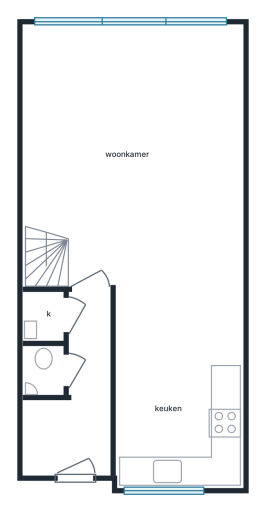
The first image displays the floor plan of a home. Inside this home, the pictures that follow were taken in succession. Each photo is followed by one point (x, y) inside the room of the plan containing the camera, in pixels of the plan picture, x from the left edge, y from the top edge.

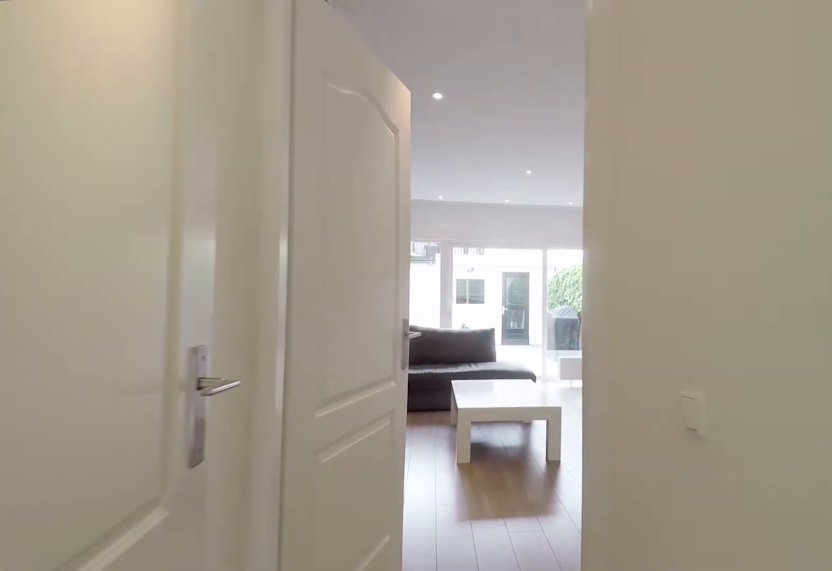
(77, 400)
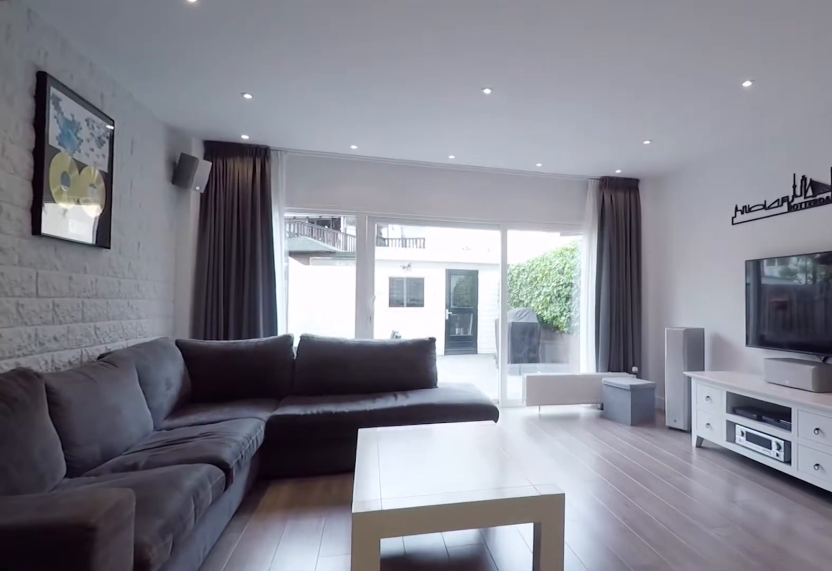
(136, 153)
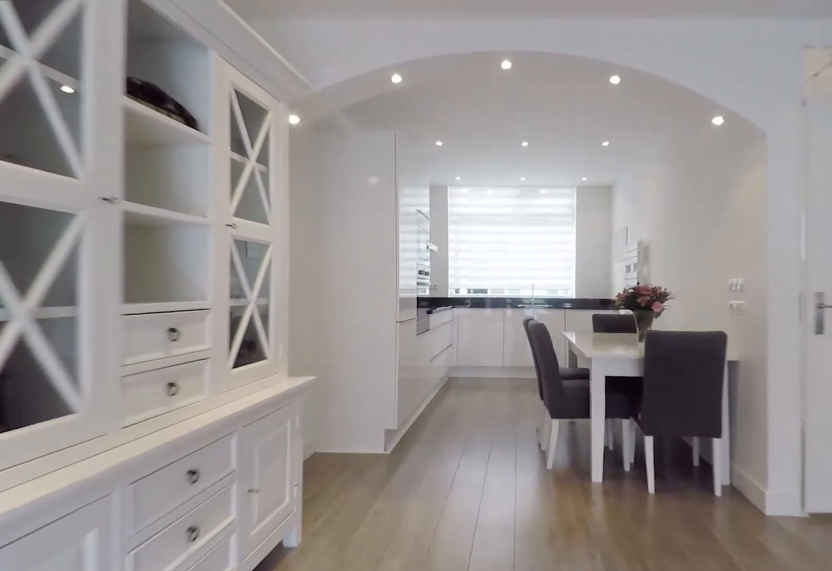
(136, 153)
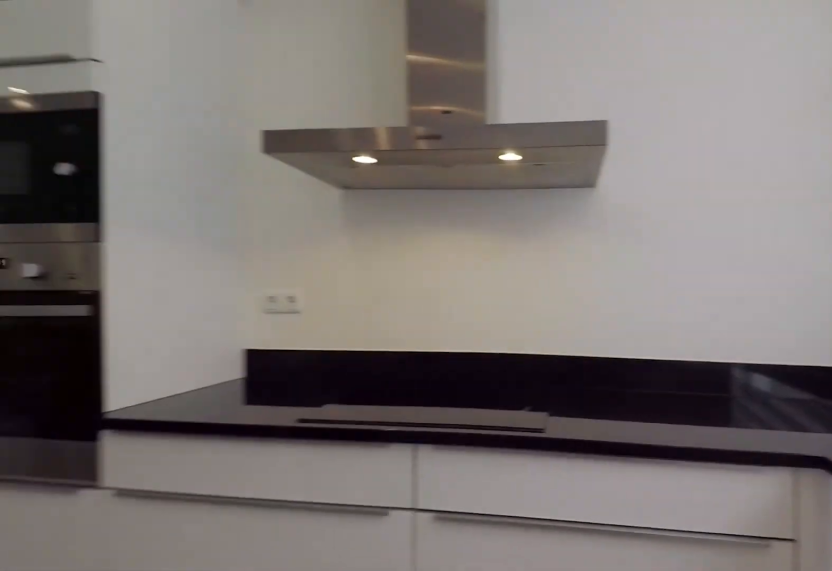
(178, 386)
